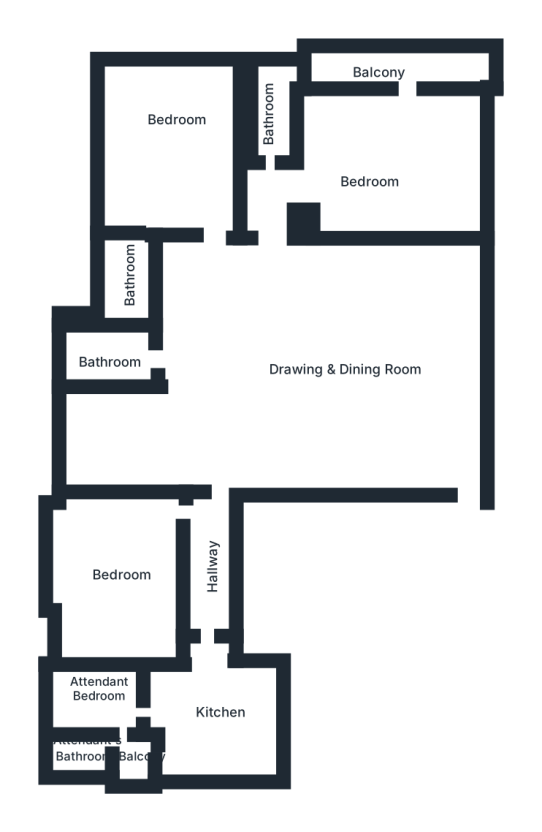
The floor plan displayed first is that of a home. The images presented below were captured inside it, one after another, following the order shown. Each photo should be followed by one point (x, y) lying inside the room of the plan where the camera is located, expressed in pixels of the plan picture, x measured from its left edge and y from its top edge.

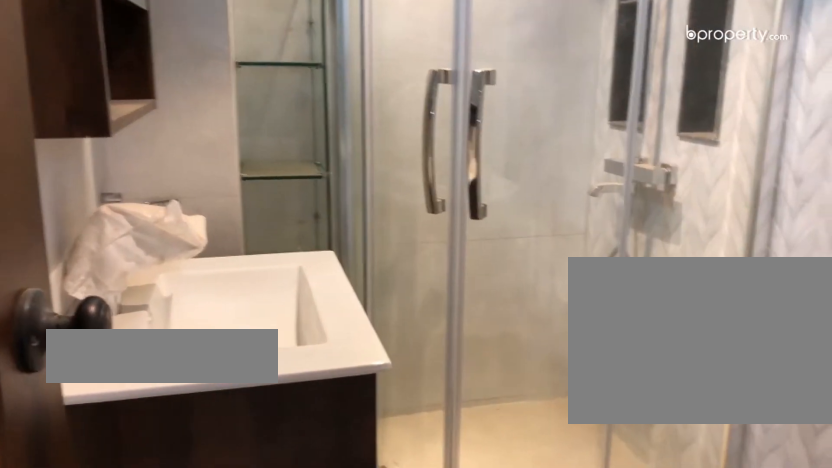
(113, 349)
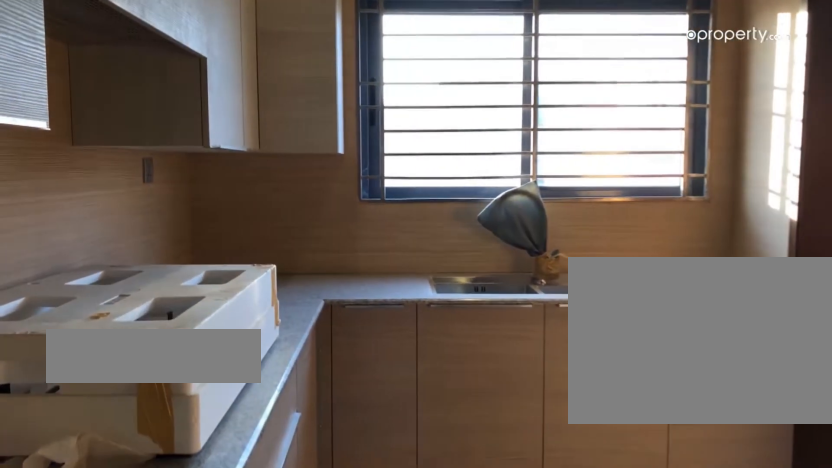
(211, 663)
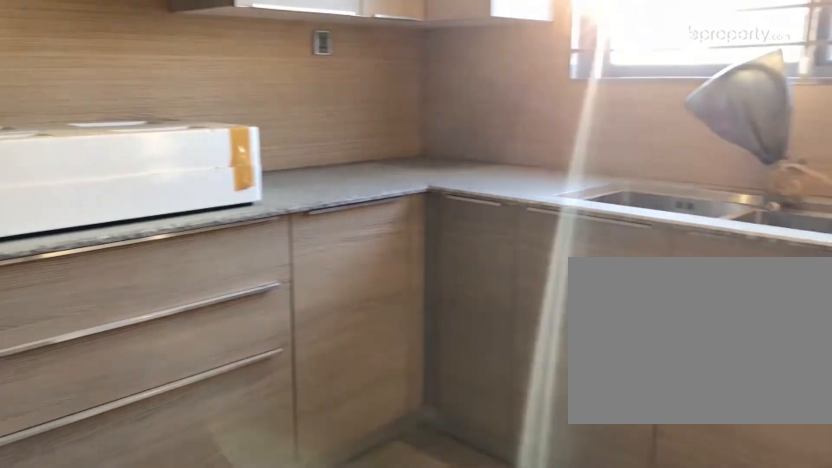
(211, 710)
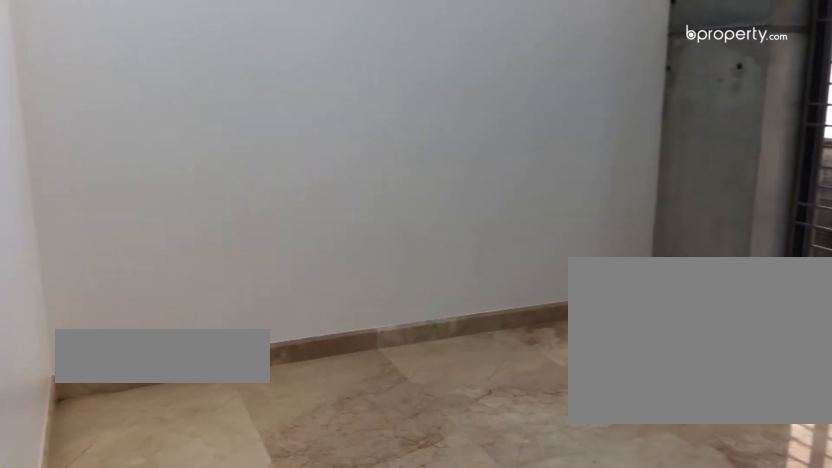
(115, 578)
